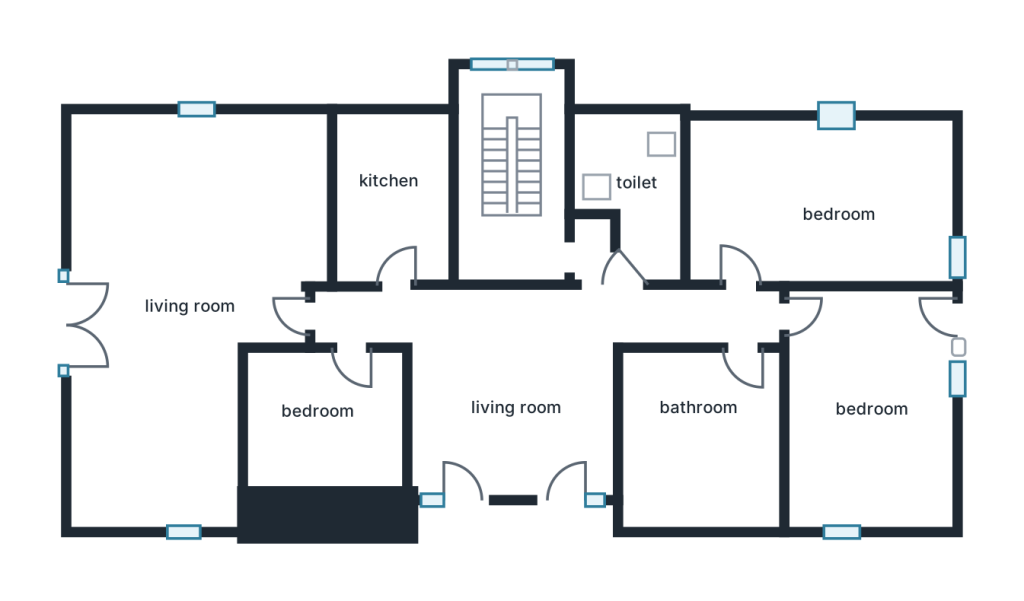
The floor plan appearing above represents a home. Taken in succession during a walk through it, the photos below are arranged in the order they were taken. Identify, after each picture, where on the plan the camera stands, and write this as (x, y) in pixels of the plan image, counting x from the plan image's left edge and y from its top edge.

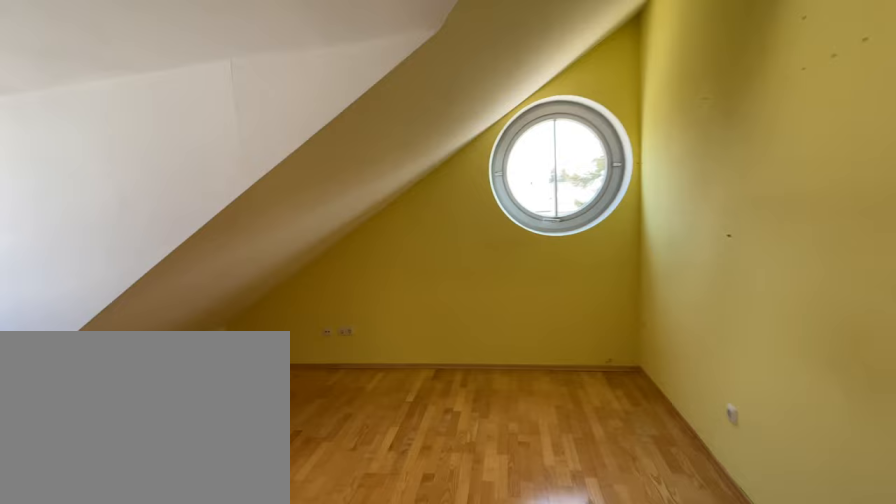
(779, 223)
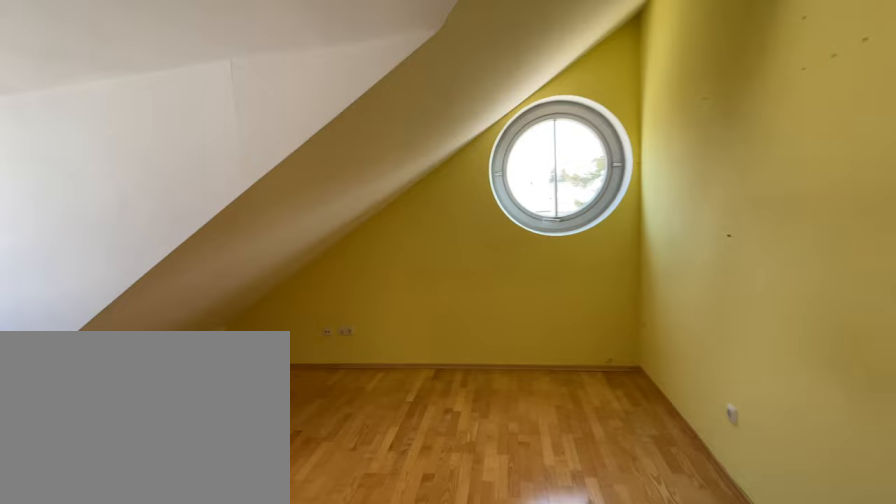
(779, 223)
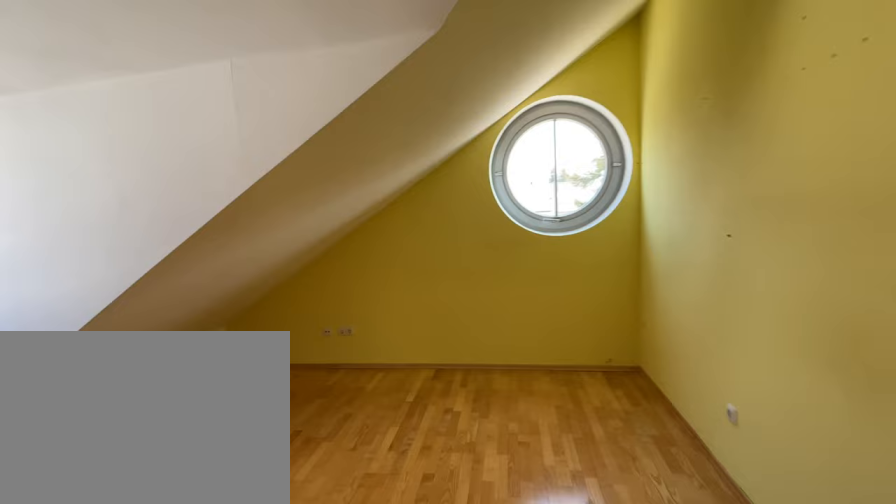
(779, 223)
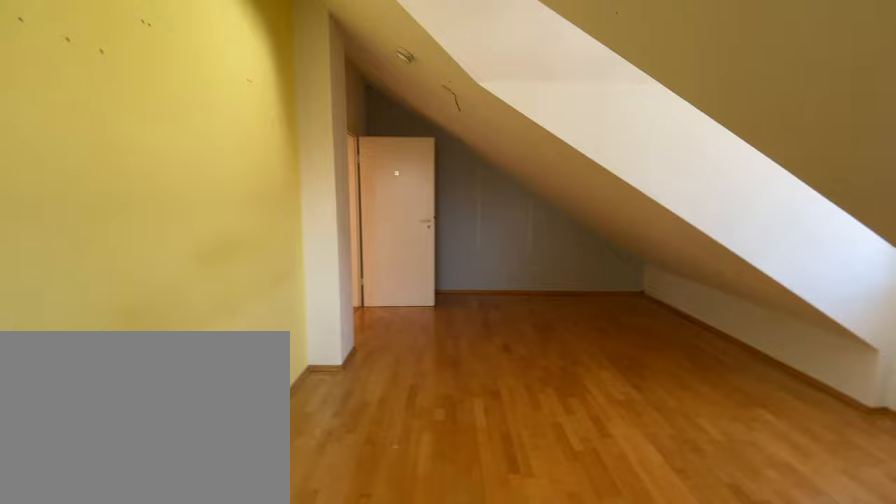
(899, 224)
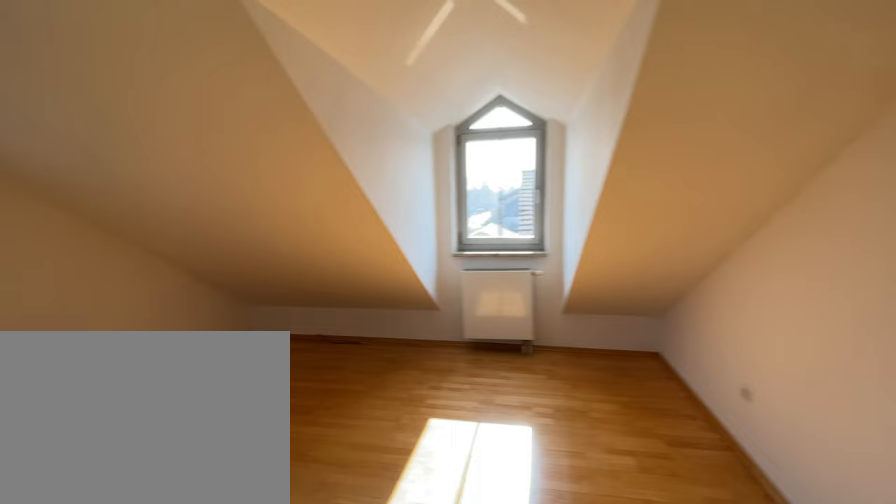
(836, 396)
